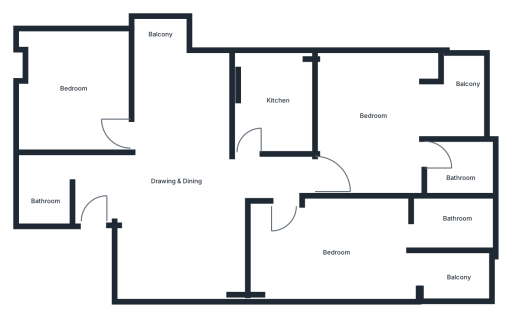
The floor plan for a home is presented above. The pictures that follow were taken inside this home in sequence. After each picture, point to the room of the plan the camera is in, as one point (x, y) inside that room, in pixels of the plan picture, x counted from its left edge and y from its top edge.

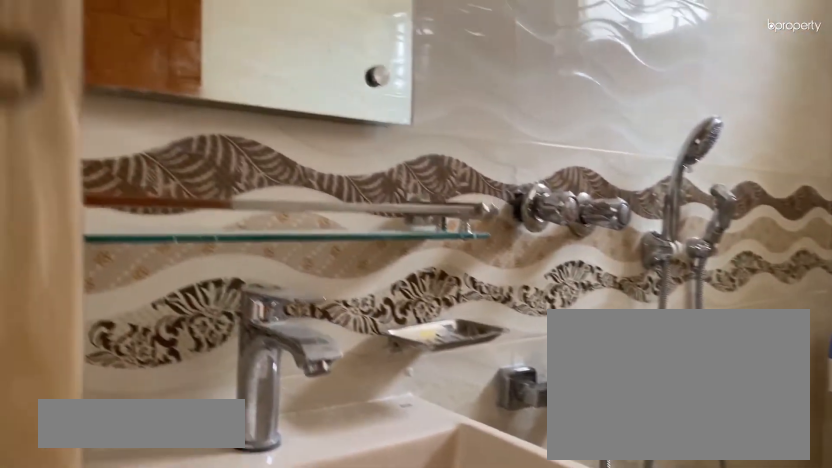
(445, 224)
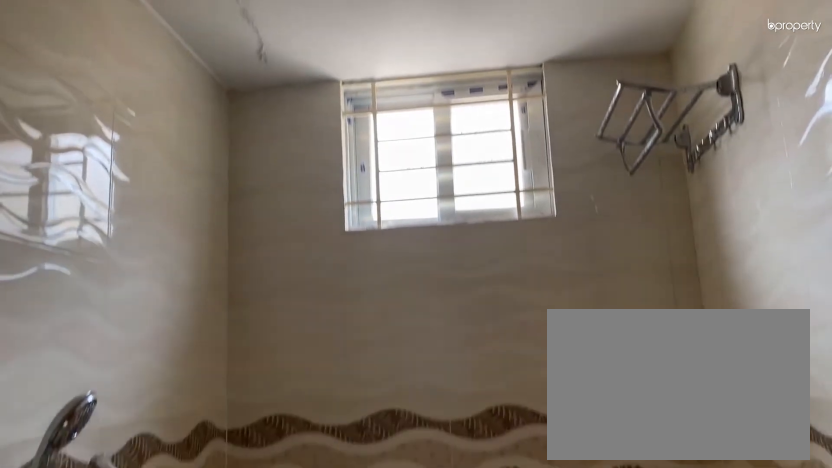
(445, 224)
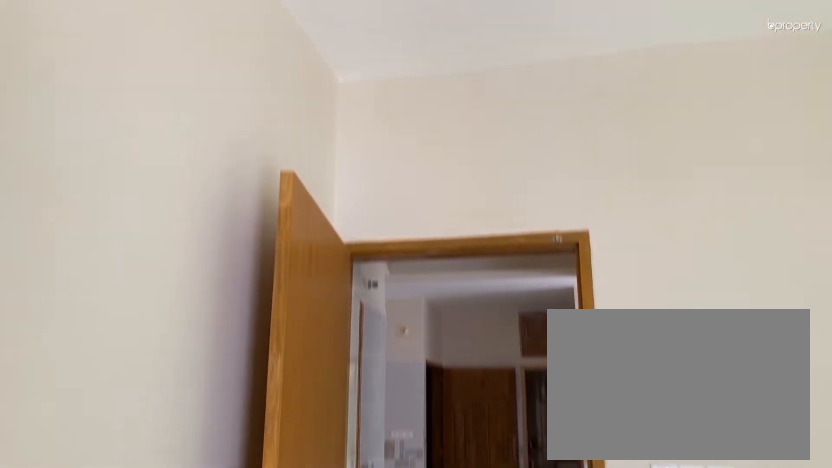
(382, 130)
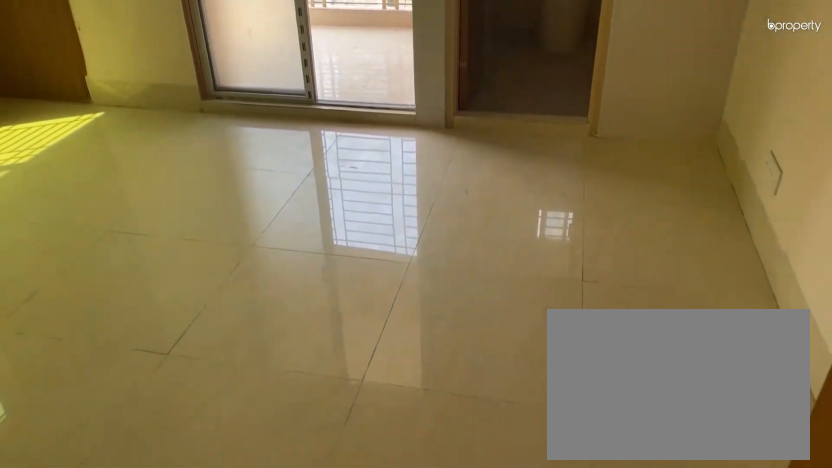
(382, 130)
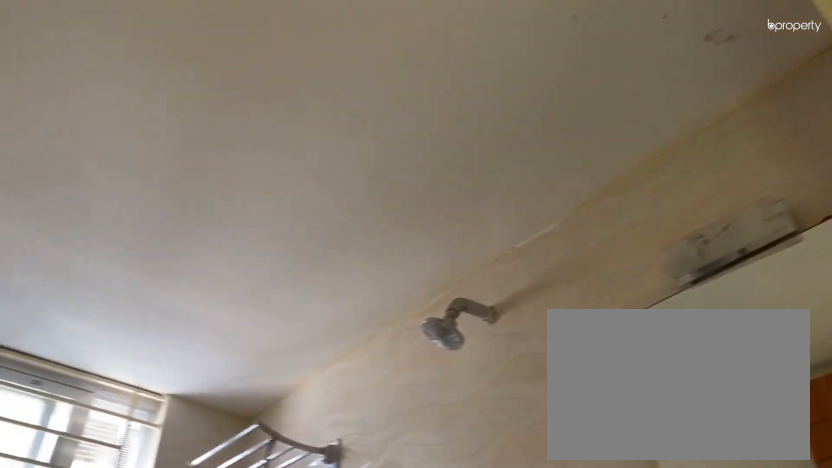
(457, 168)
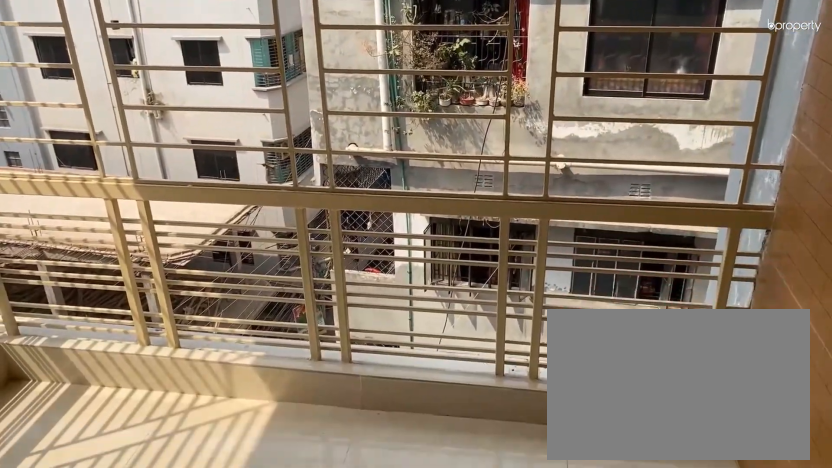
(460, 104)
